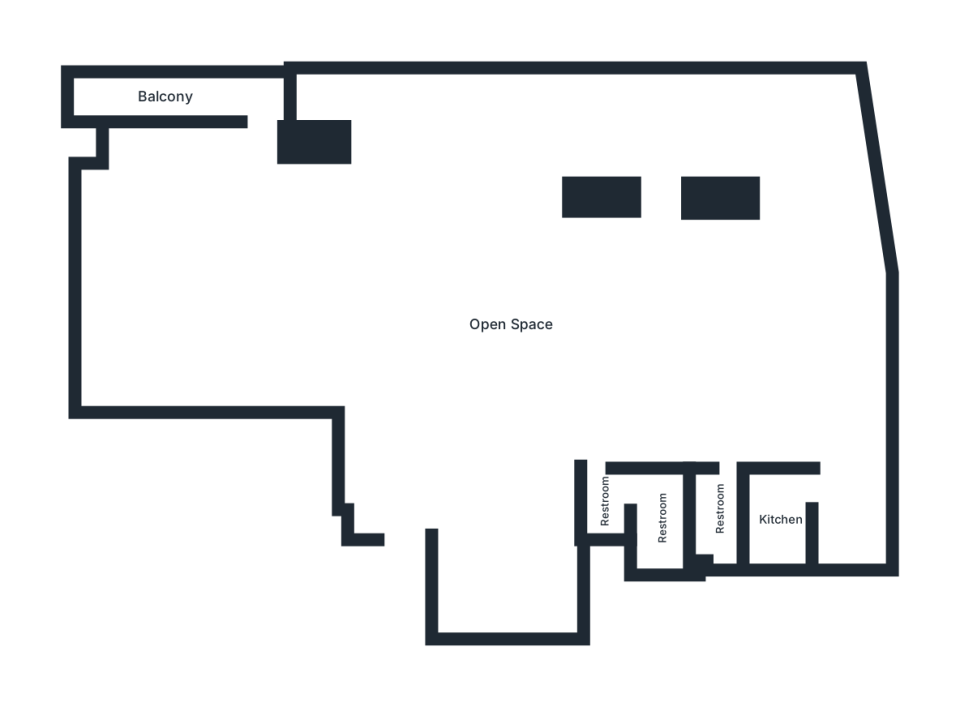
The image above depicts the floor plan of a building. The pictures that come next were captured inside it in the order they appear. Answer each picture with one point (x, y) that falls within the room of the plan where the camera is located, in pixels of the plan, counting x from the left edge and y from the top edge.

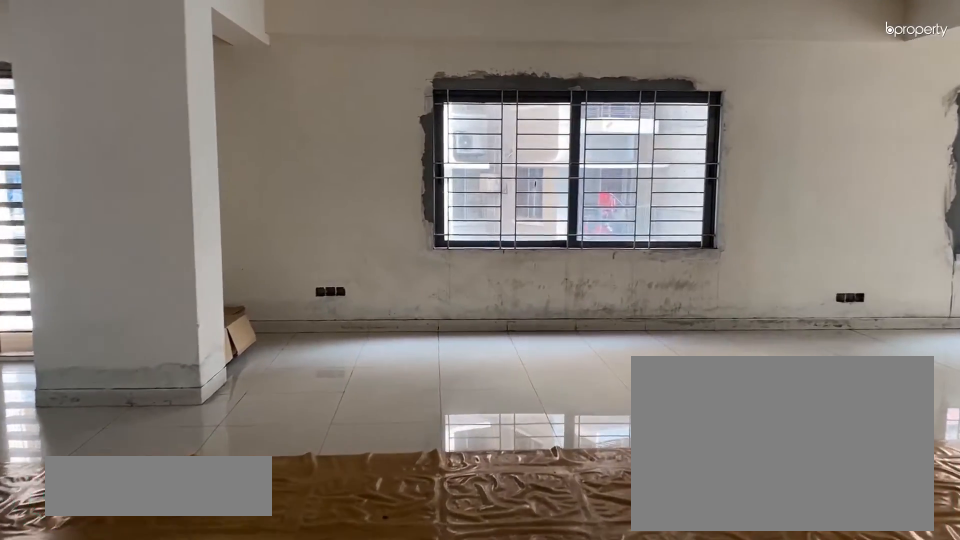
(519, 298)
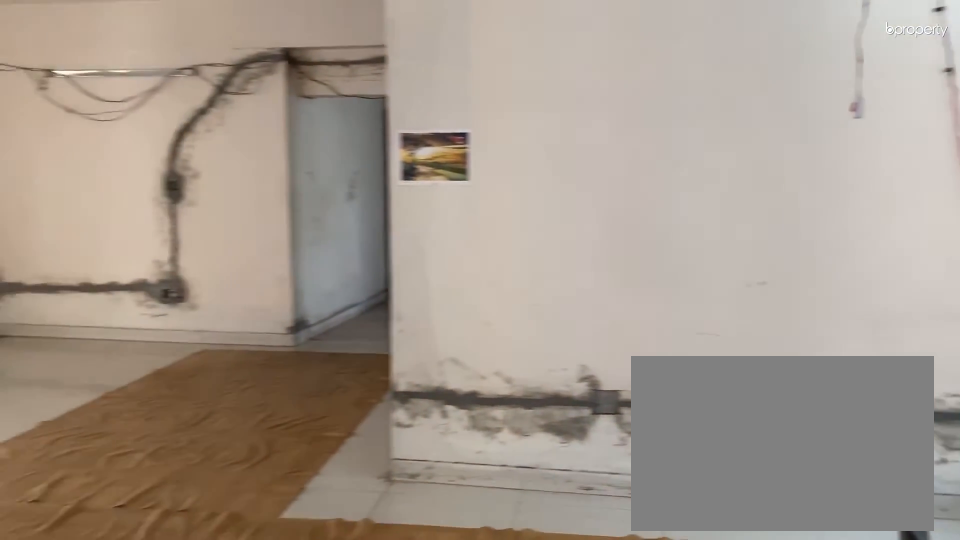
(519, 298)
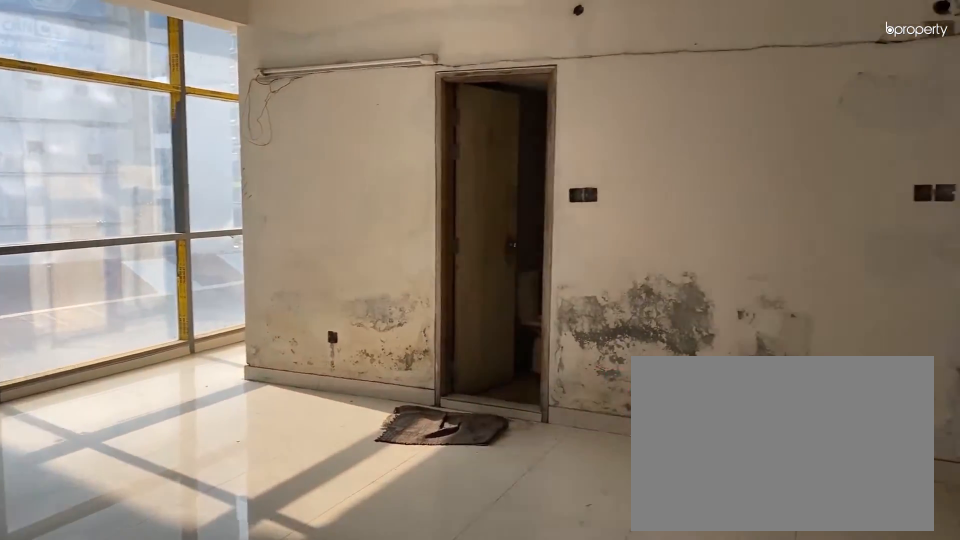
(732, 308)
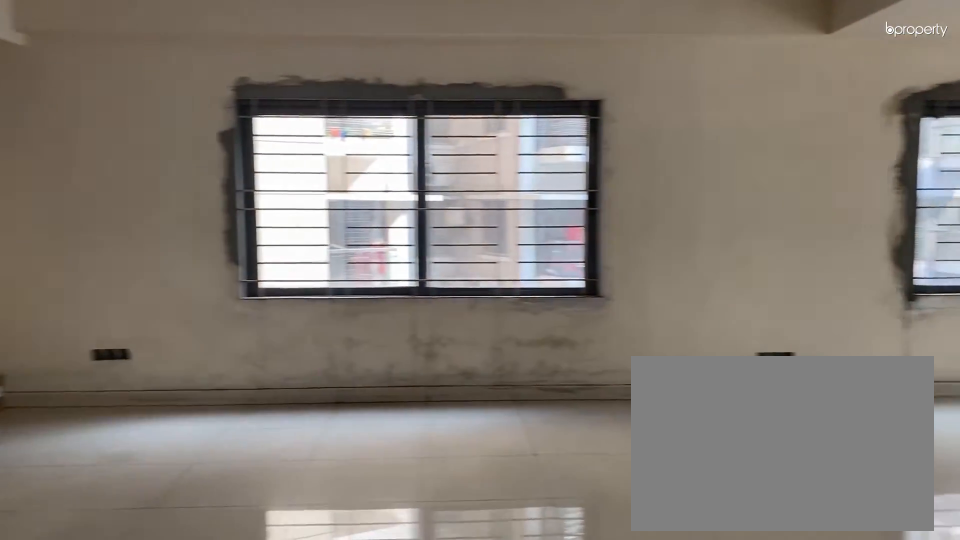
(731, 308)
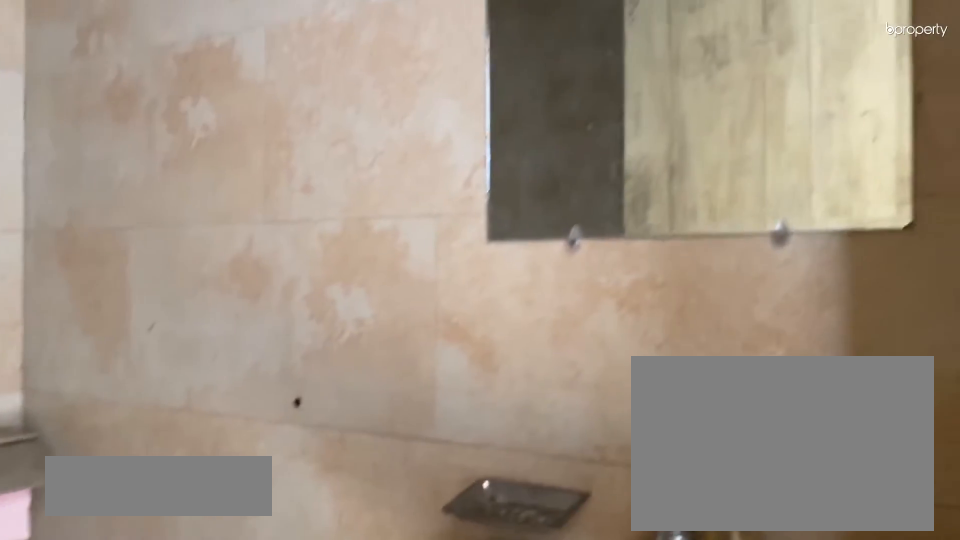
(718, 513)
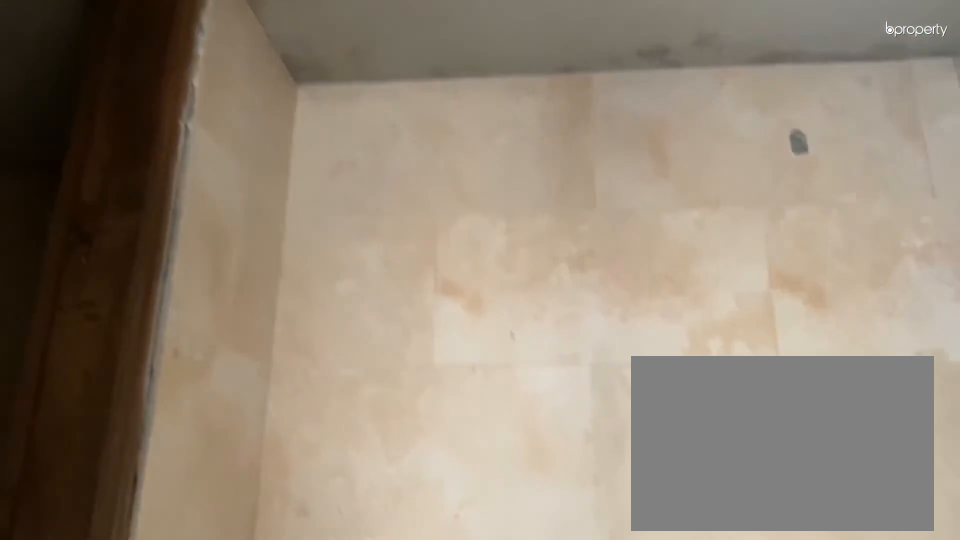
(610, 502)
